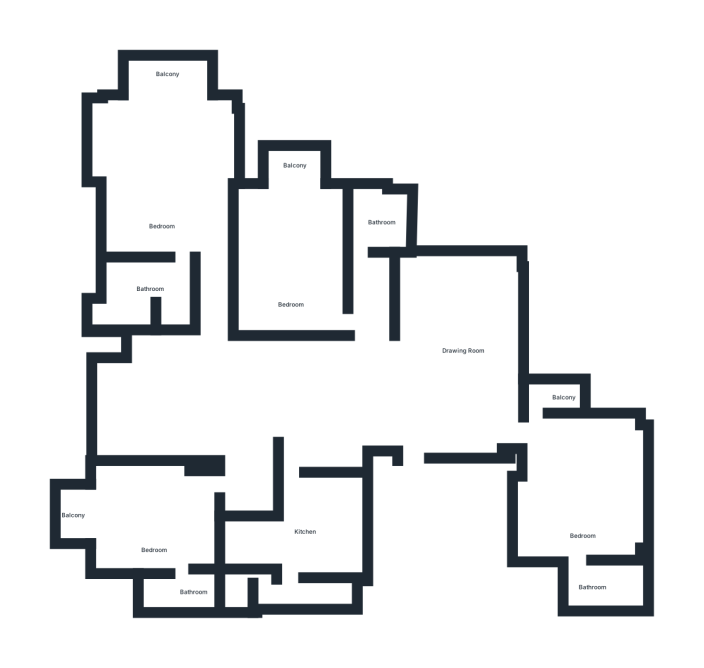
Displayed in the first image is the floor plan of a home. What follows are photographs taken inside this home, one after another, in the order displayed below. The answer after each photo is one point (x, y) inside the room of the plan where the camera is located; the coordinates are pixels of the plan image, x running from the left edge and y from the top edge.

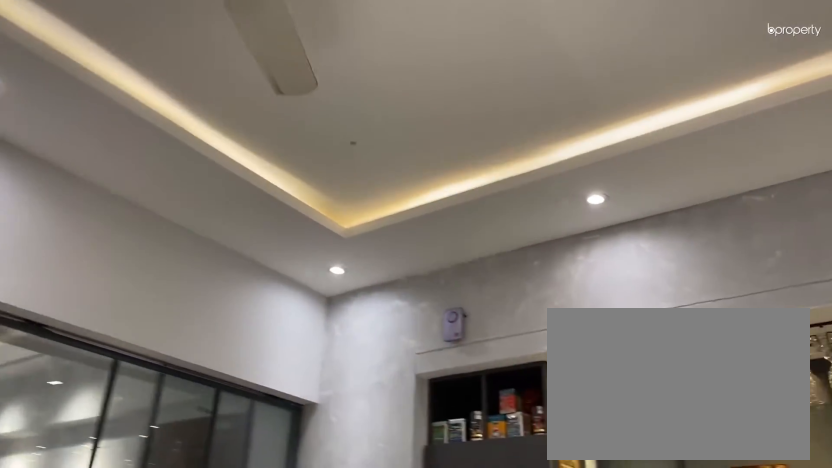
(247, 382)
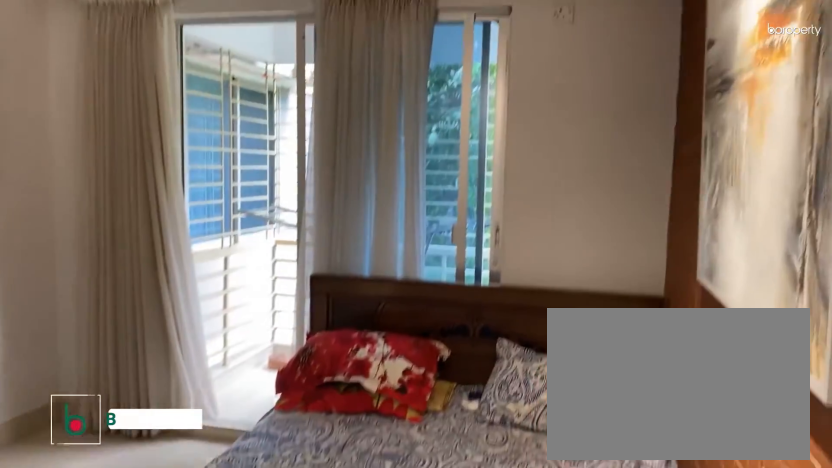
(290, 255)
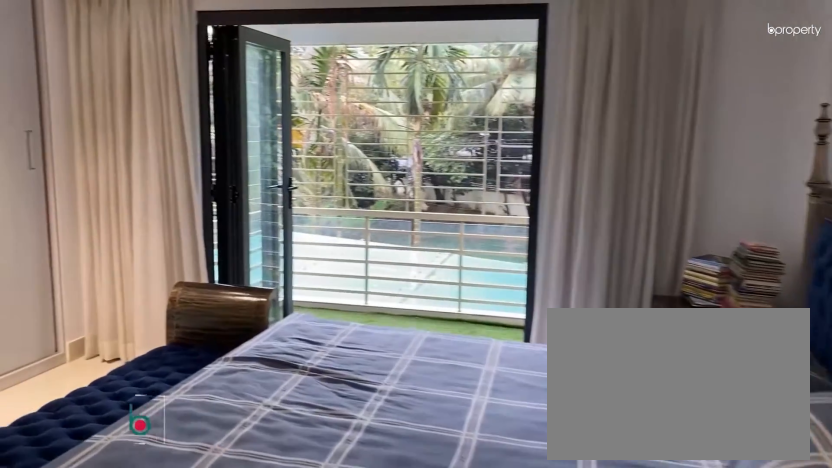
(164, 208)
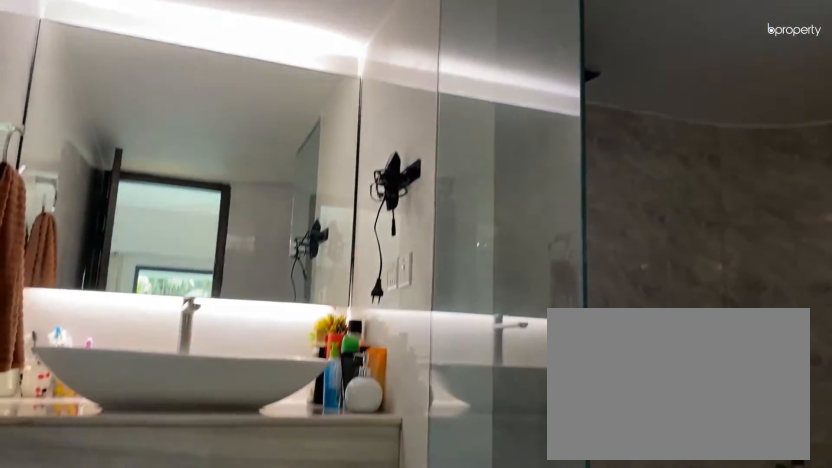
(148, 290)
